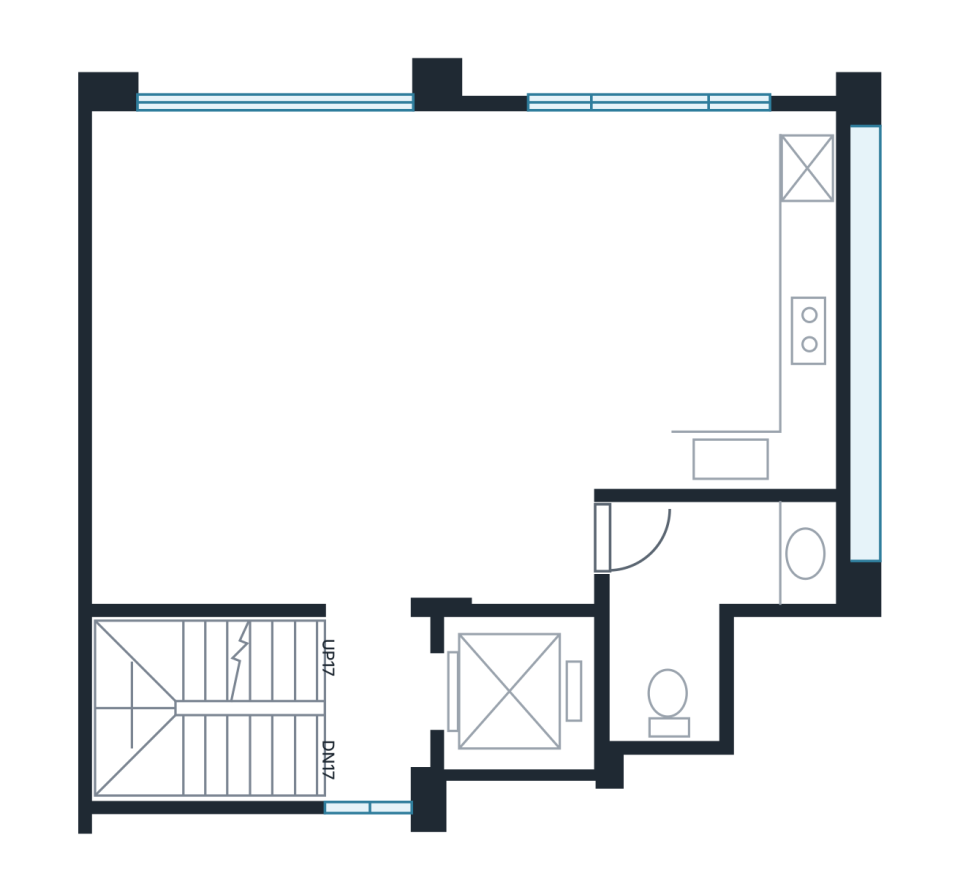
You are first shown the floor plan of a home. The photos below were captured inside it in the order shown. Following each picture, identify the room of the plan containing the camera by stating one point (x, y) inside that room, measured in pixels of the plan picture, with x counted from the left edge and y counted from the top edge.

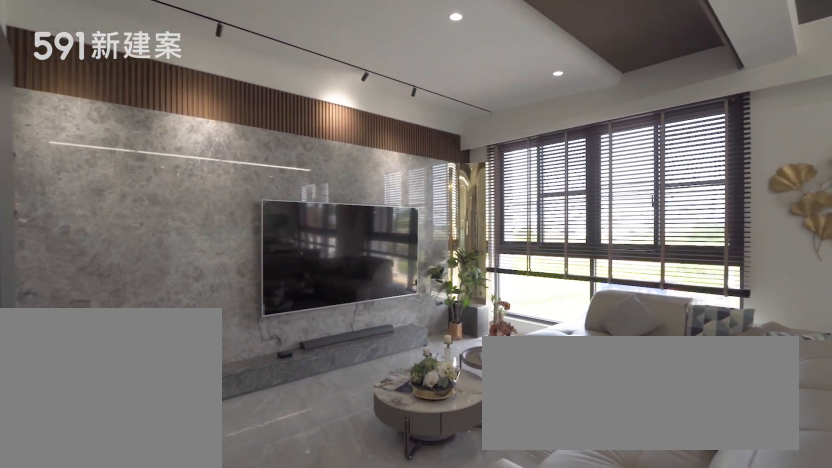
(341, 359)
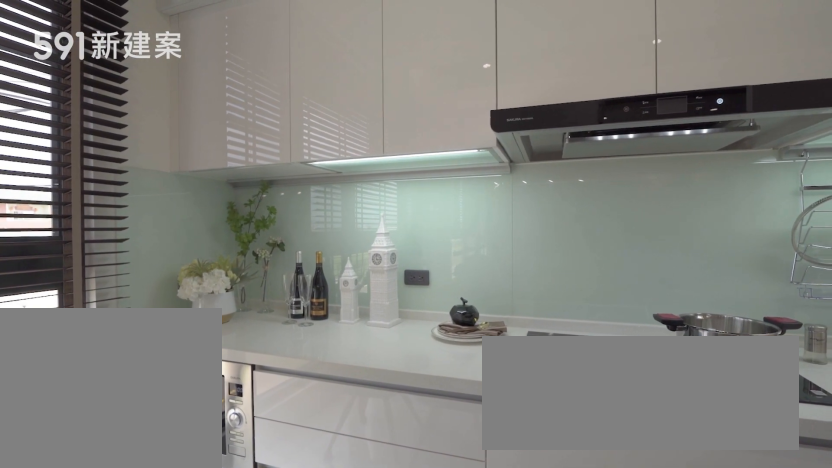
(713, 299)
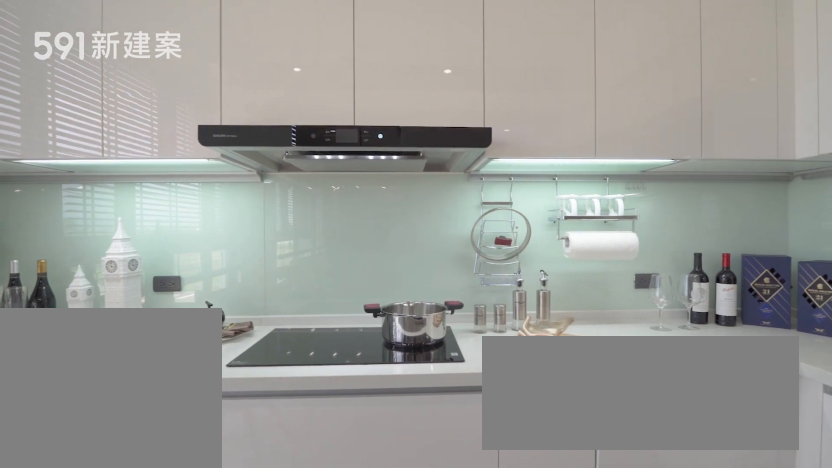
(713, 299)
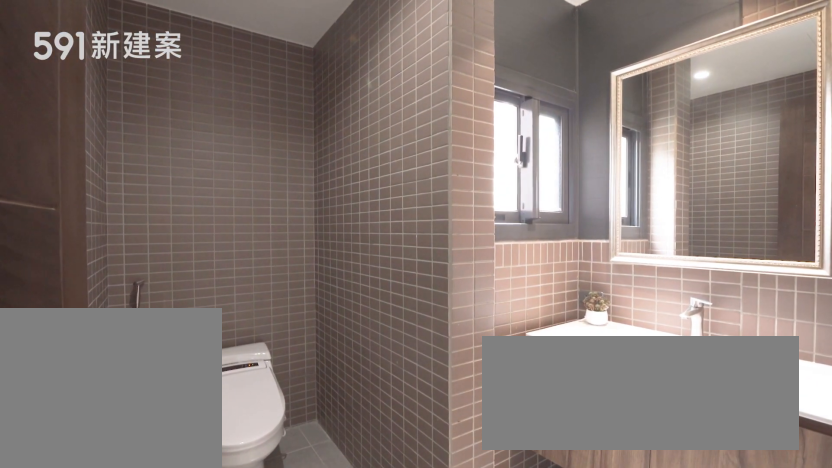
(702, 601)
